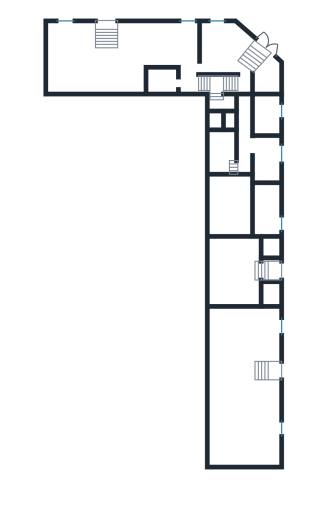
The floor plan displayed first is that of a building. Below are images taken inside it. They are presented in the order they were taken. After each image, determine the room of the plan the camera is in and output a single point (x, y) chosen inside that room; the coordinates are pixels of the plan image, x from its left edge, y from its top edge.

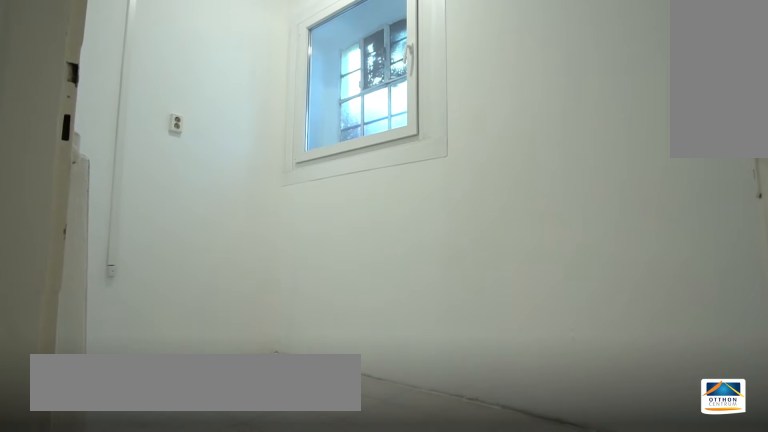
(266, 153)
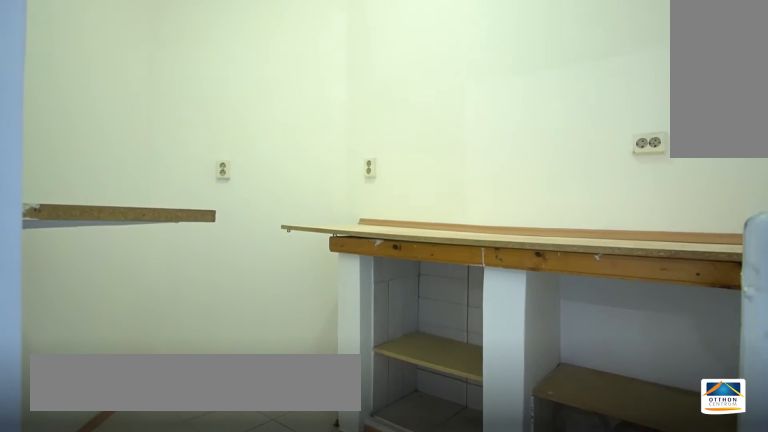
(267, 114)
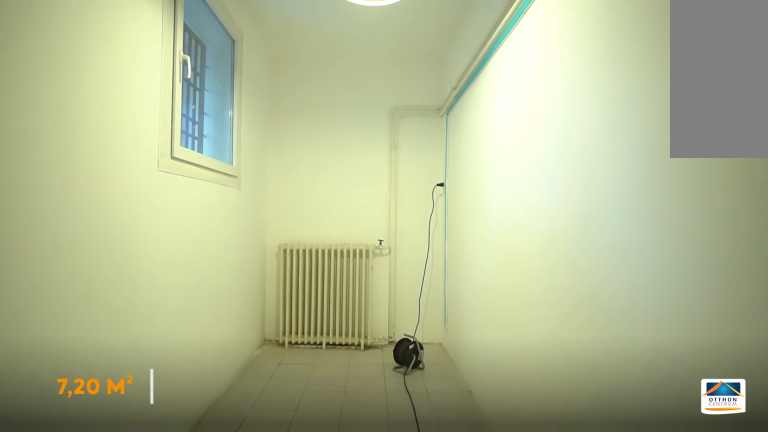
(265, 225)
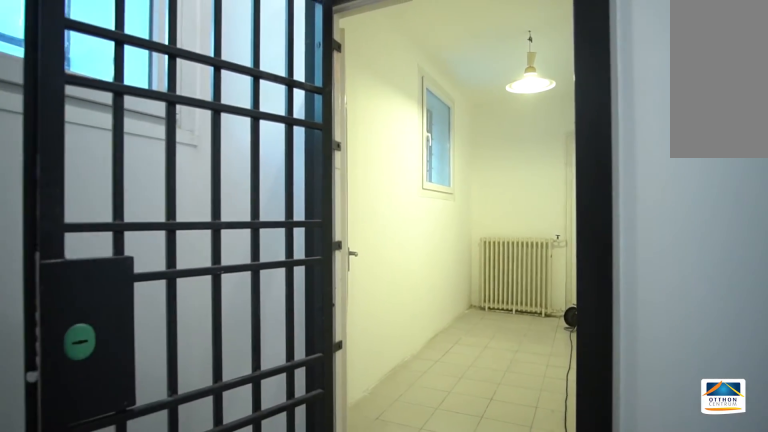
(265, 225)
